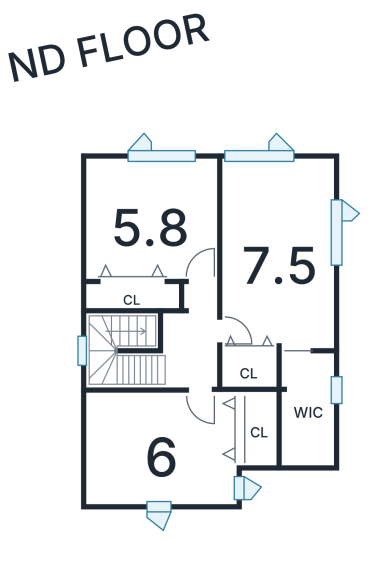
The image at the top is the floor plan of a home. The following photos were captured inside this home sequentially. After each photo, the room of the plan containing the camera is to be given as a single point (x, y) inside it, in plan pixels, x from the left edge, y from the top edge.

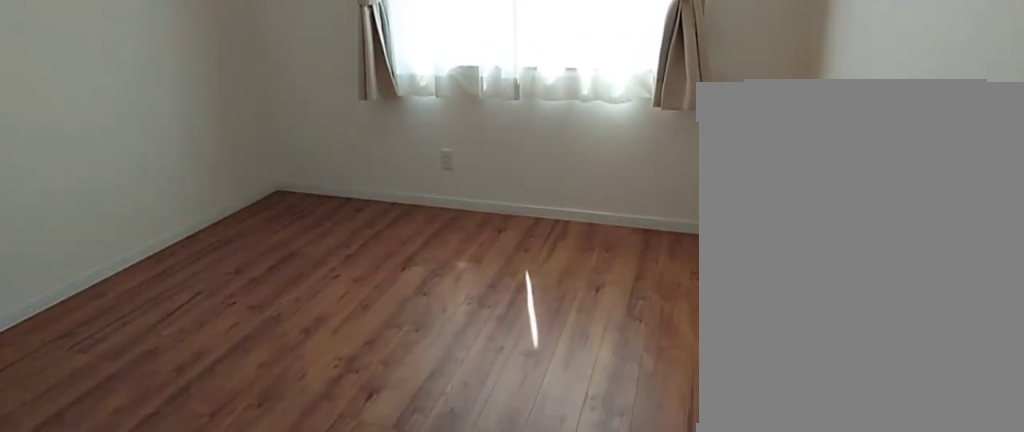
(154, 221)
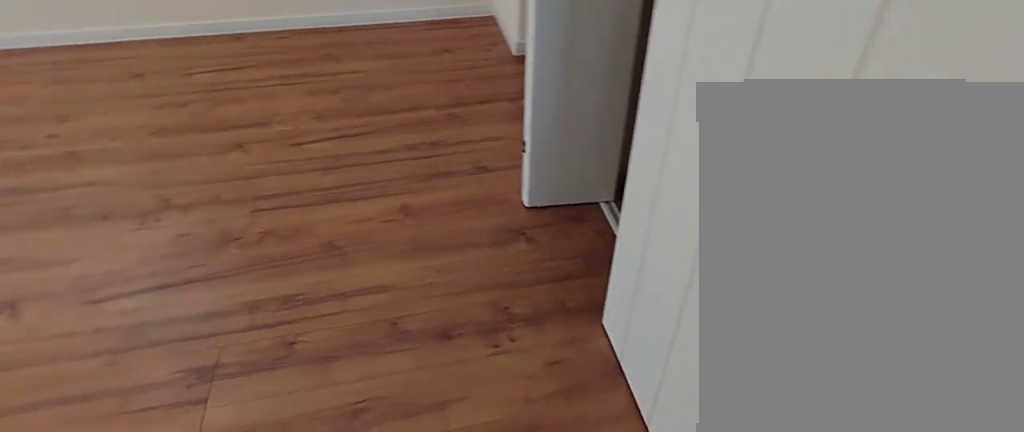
(275, 271)
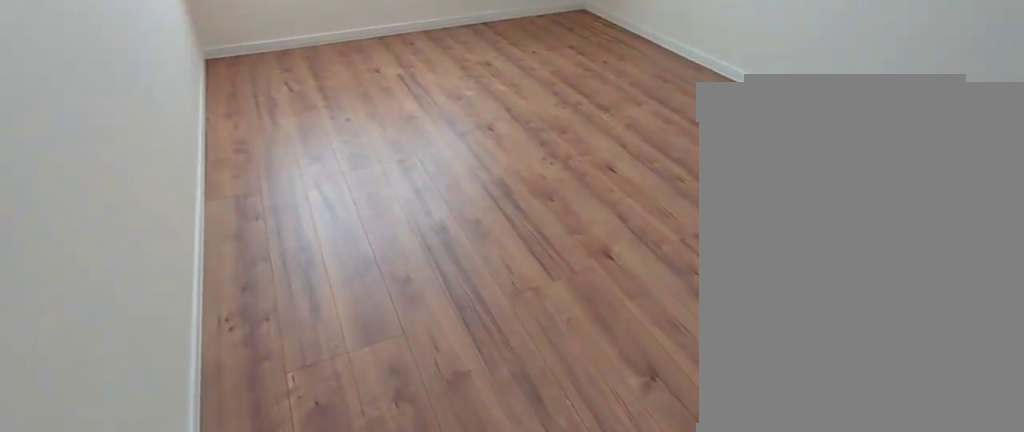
(275, 271)
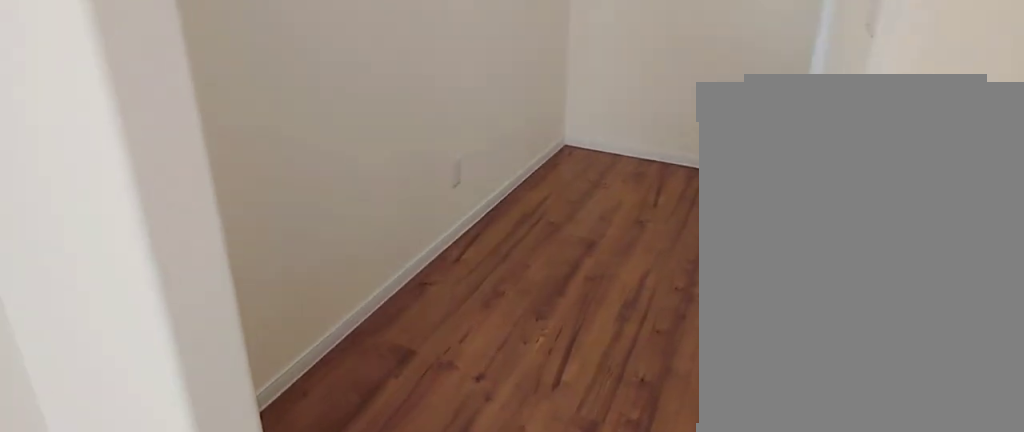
(307, 421)
